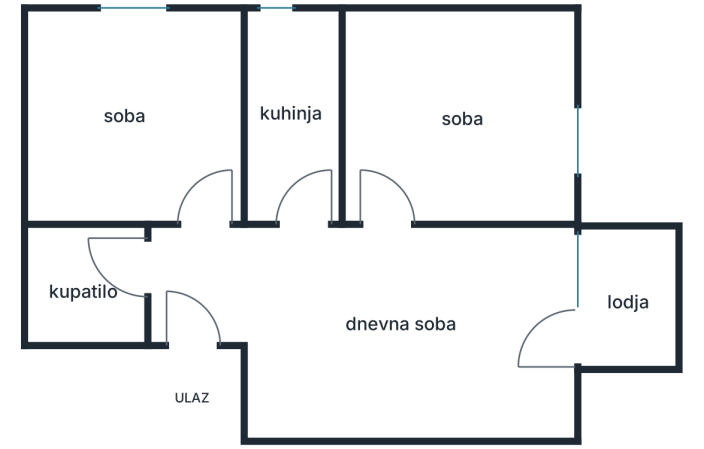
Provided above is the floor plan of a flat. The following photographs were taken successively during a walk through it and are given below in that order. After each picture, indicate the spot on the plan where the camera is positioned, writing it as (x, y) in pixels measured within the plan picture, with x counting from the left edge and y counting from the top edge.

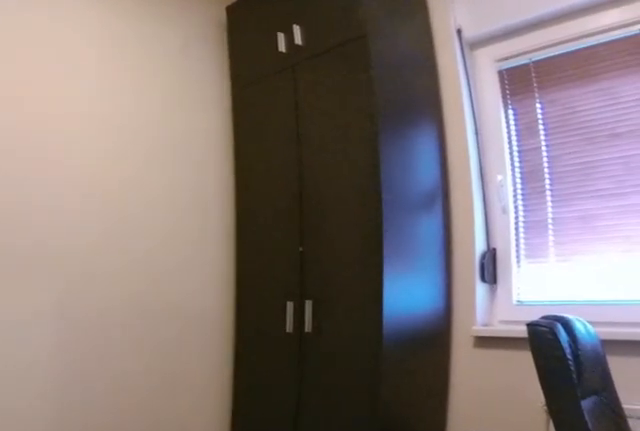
(385, 199)
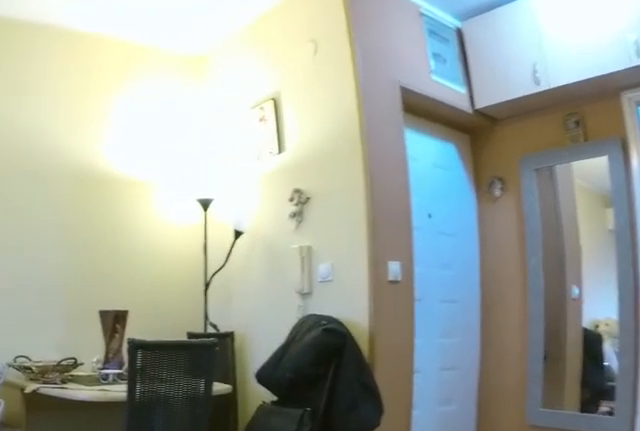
(392, 202)
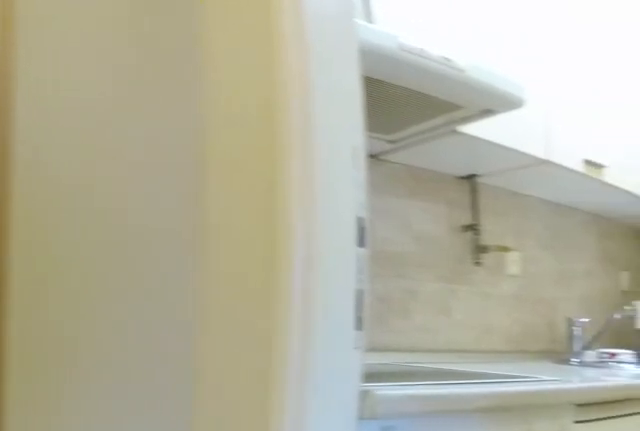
(357, 255)
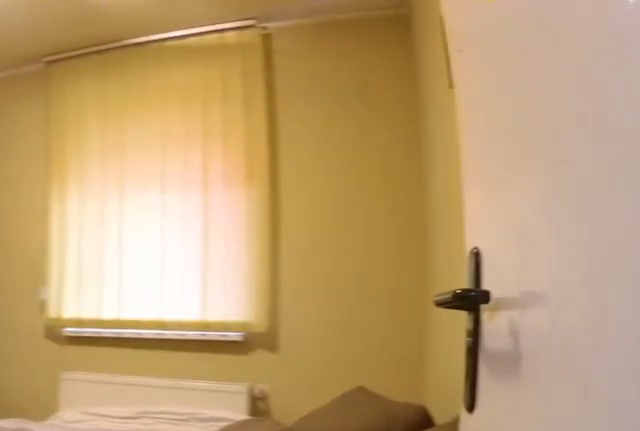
(212, 249)
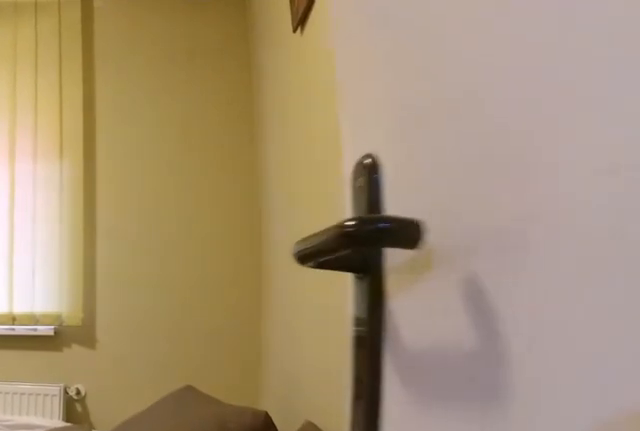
(202, 220)
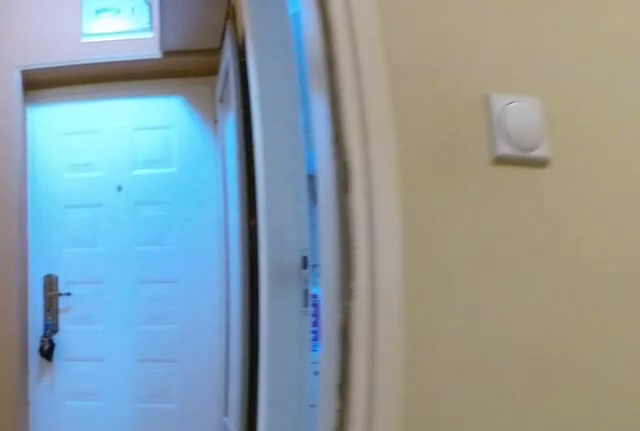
(202, 141)
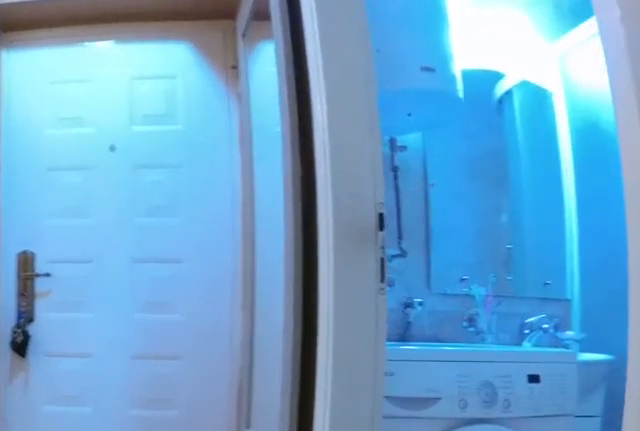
(205, 184)
